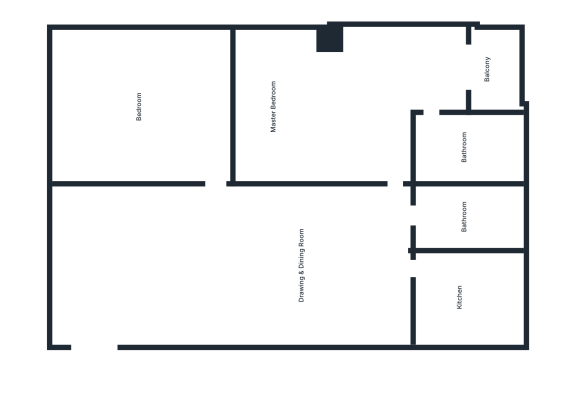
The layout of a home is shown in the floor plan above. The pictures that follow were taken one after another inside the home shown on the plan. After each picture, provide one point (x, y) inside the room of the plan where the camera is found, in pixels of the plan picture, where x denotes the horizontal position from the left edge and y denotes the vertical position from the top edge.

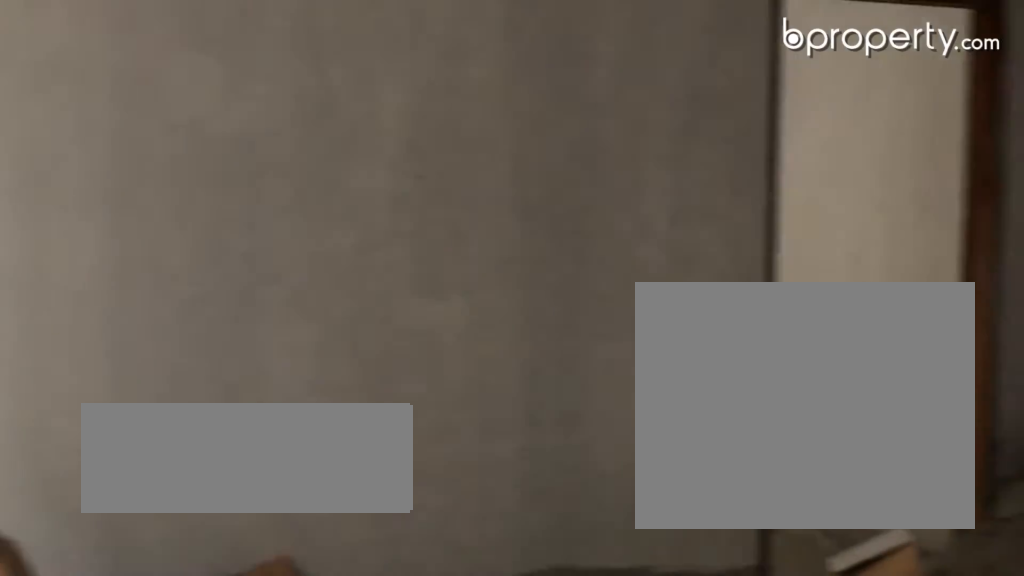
(234, 269)
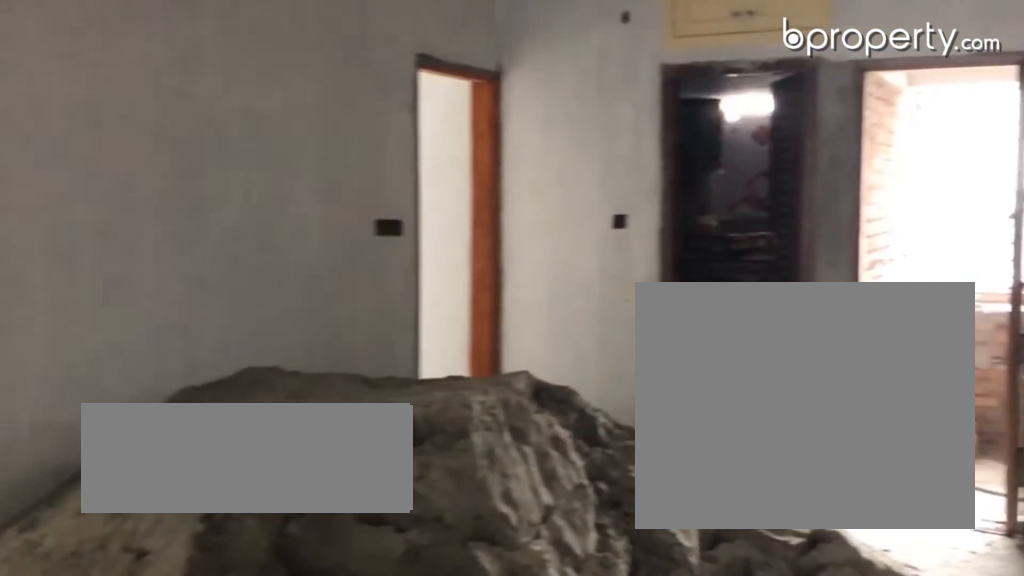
(234, 269)
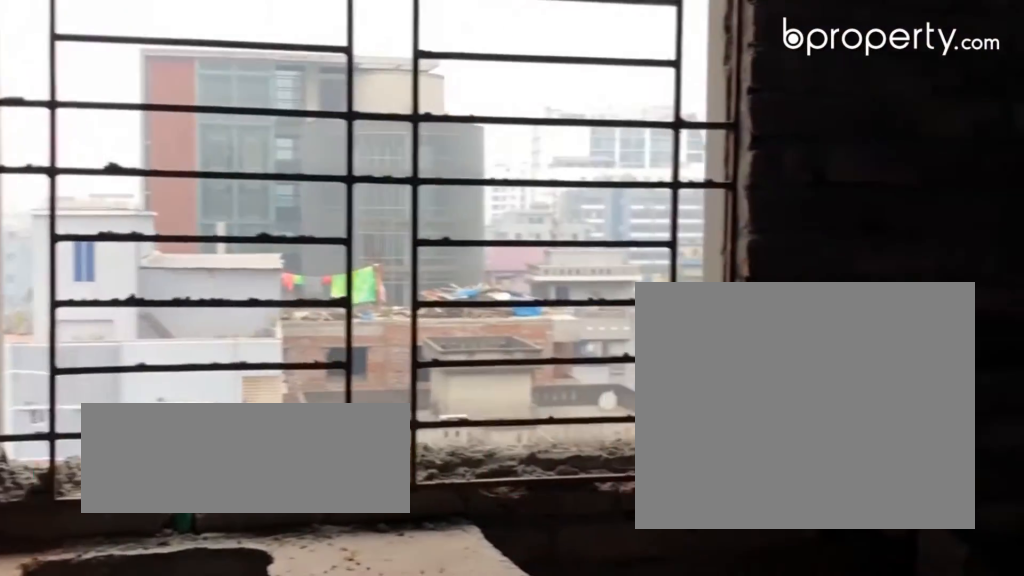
(480, 301)
